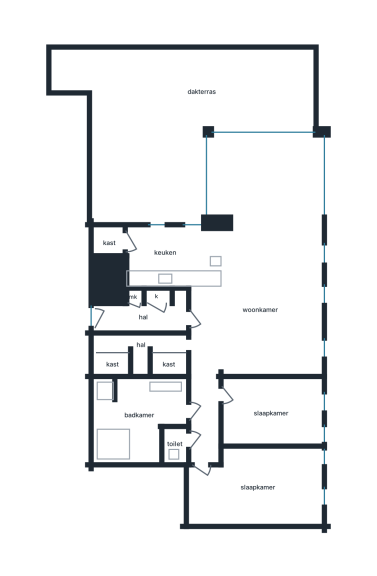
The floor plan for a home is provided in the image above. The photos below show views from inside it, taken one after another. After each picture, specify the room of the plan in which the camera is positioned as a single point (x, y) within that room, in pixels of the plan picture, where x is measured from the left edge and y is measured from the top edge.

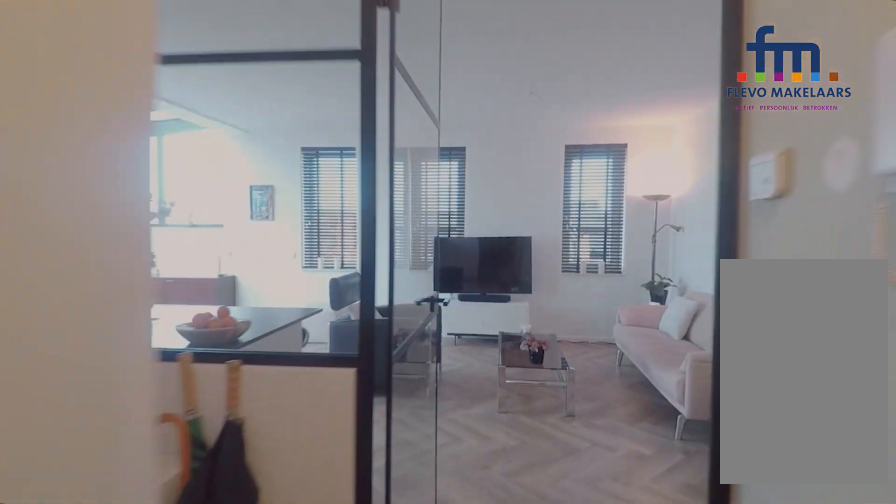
(143, 316)
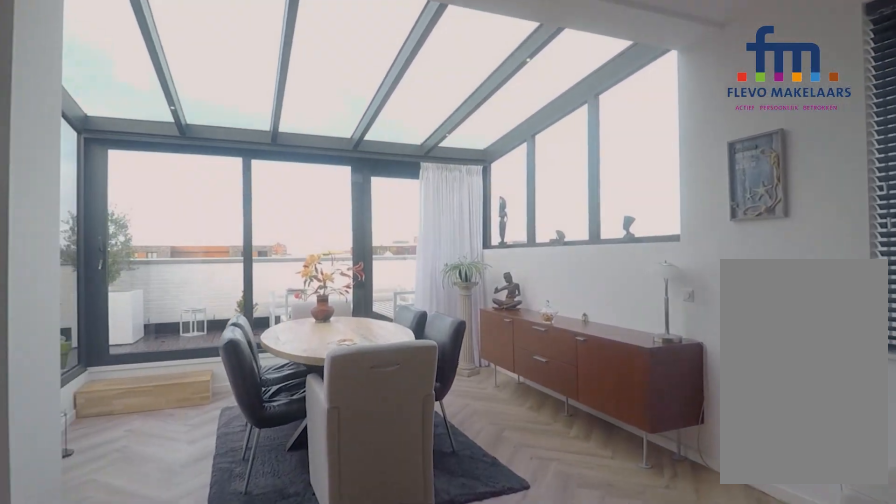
(258, 266)
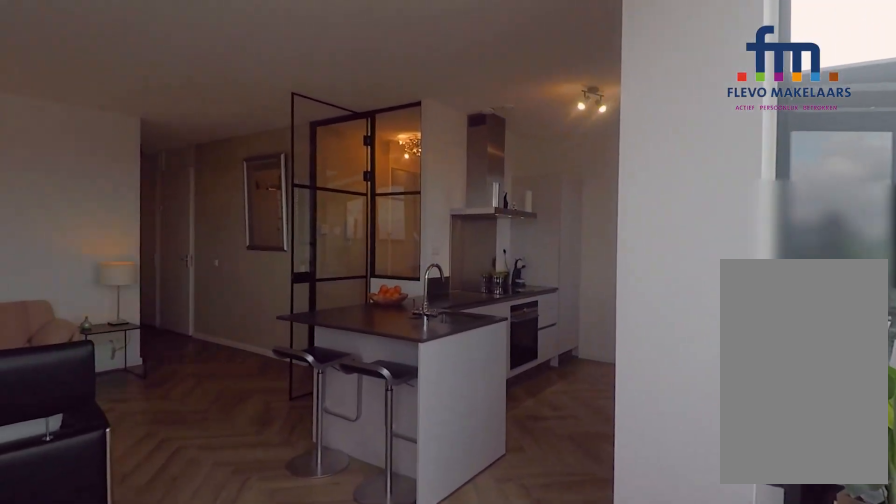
(258, 272)
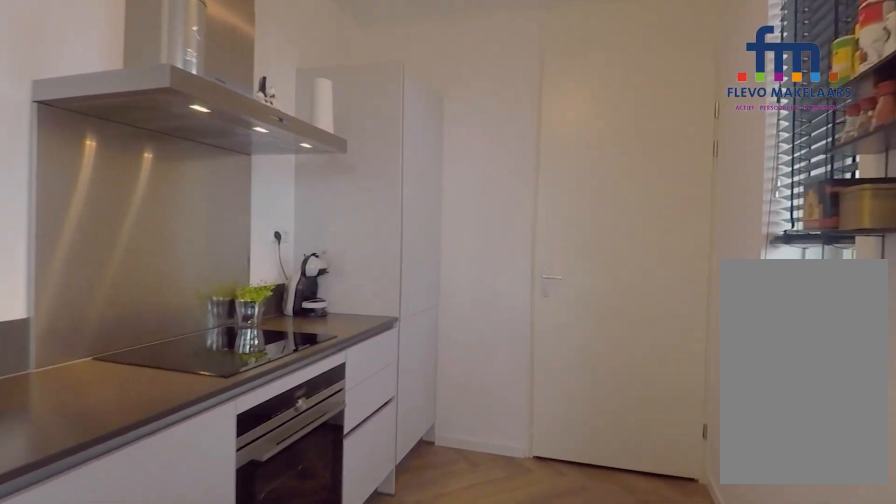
(178, 258)
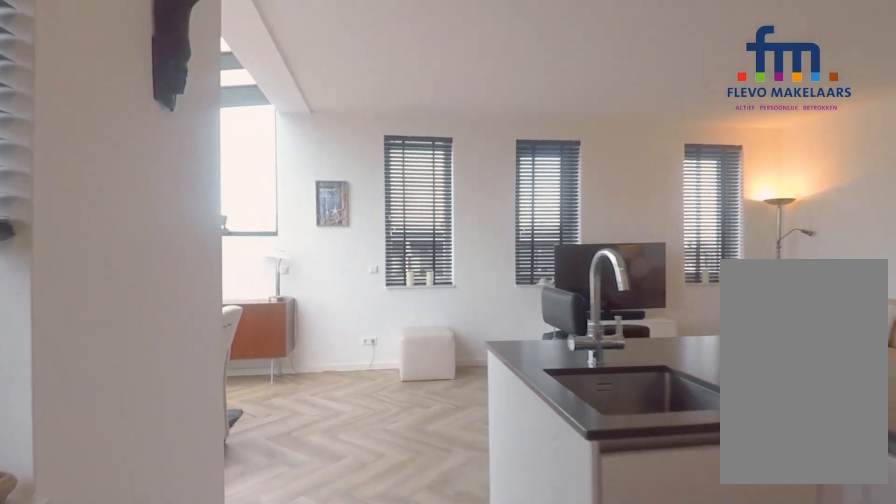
(178, 258)
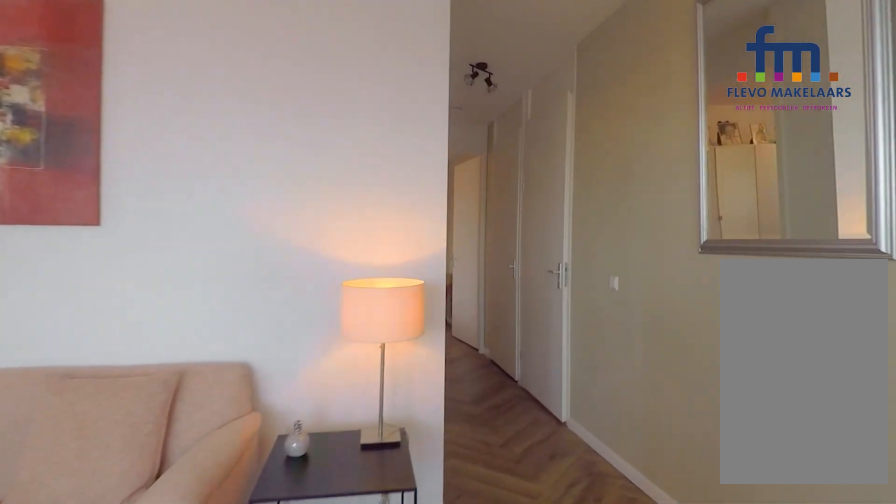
(261, 272)
